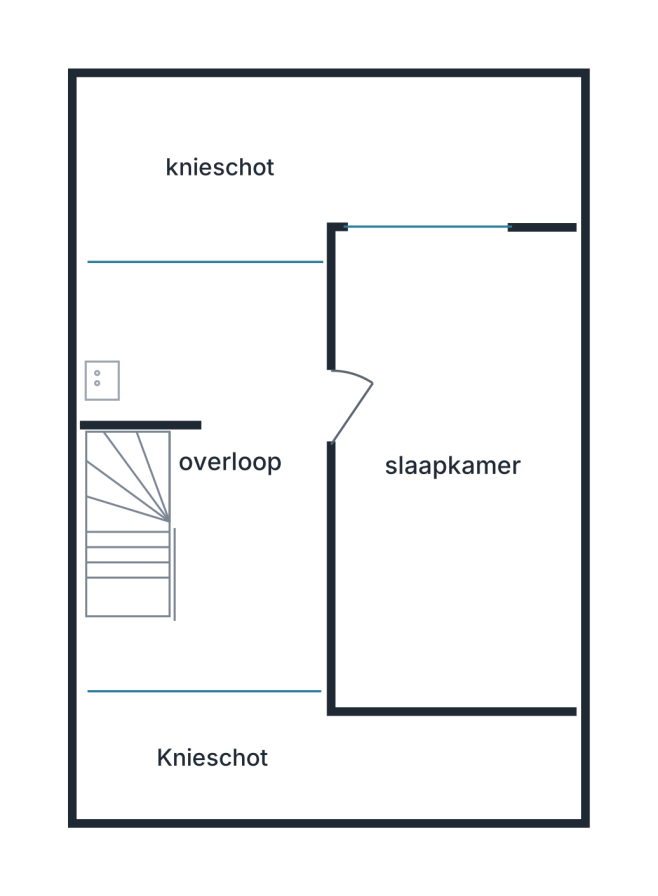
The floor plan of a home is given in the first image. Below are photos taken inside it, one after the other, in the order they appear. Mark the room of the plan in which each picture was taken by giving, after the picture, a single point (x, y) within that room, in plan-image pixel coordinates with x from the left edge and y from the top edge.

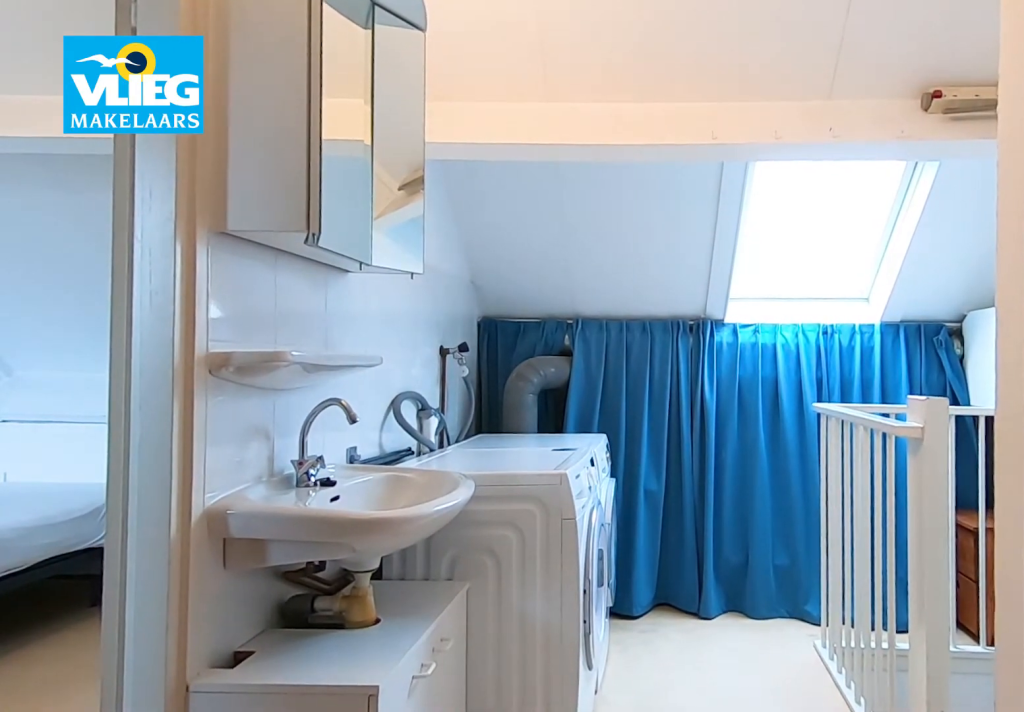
(209, 479)
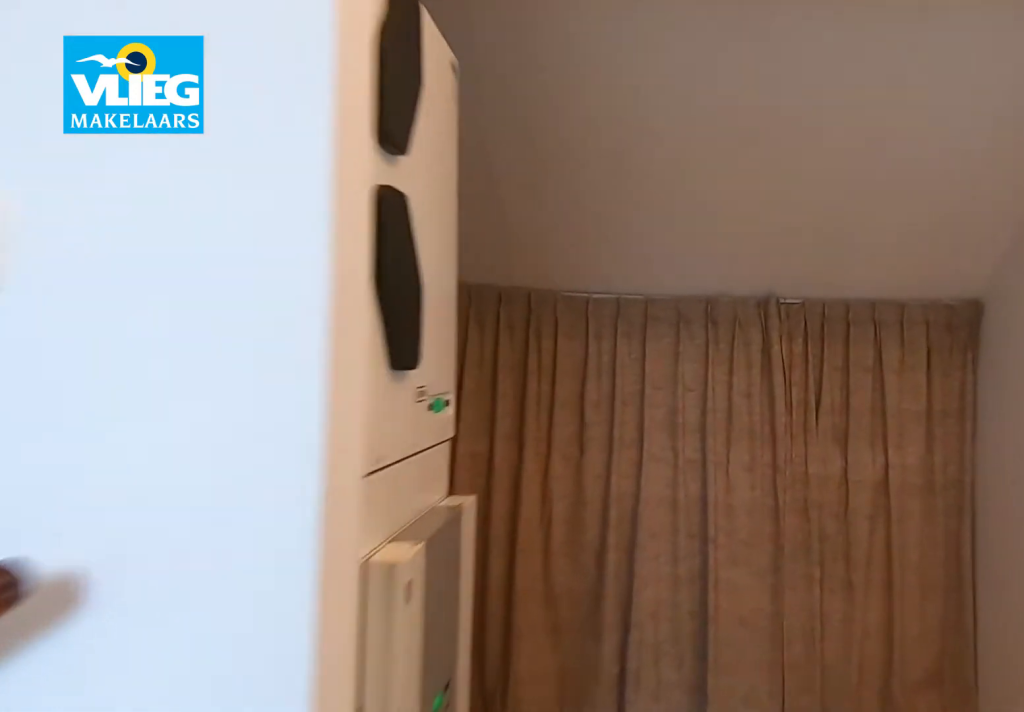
(209, 479)
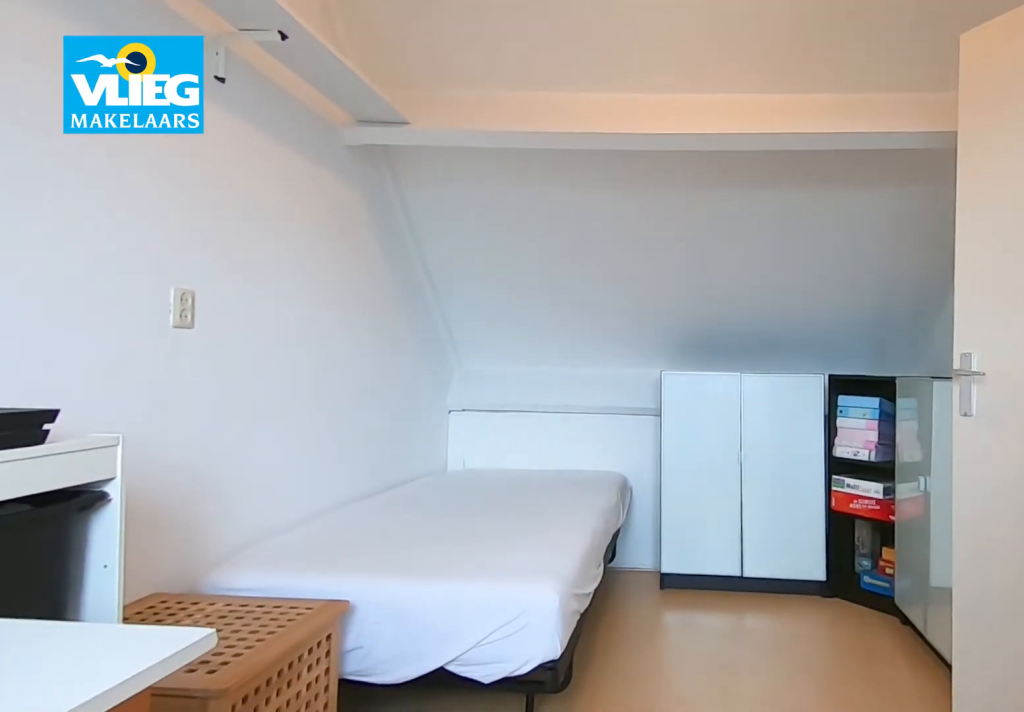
(453, 549)
